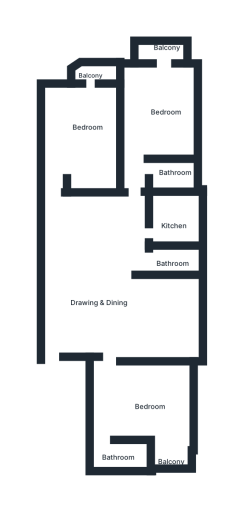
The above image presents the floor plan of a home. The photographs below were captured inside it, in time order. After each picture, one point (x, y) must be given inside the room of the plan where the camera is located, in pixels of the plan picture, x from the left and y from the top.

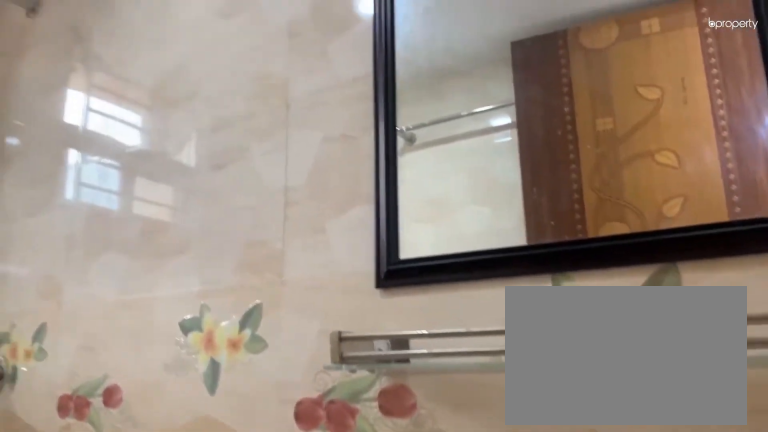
(171, 259)
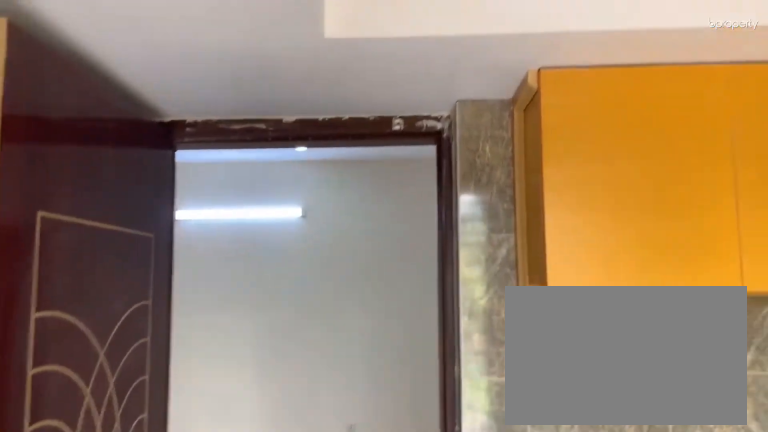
(174, 223)
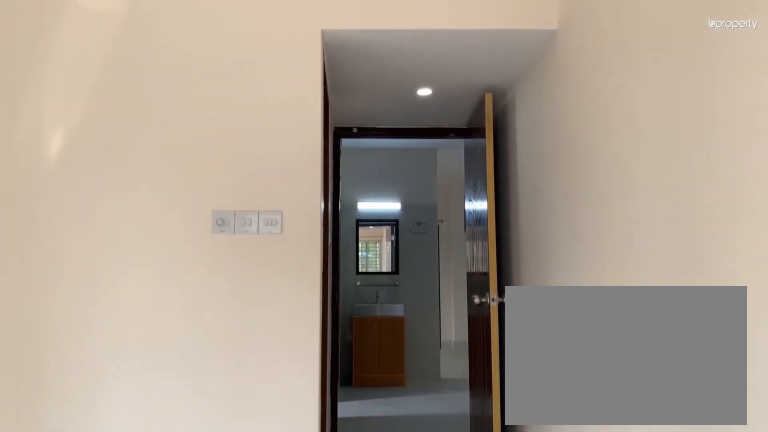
(164, 98)
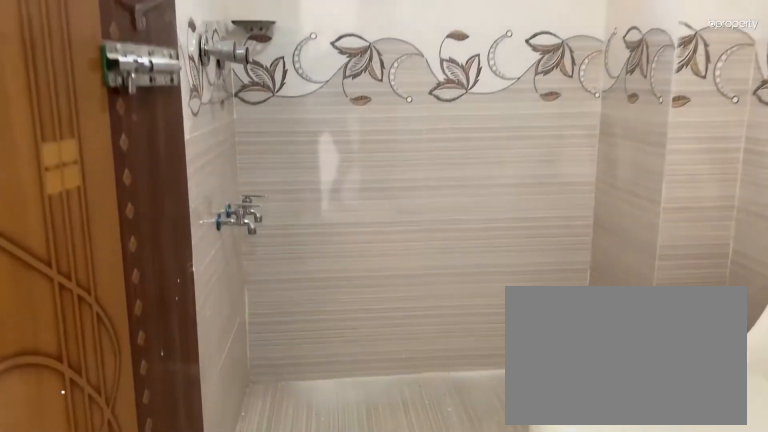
(165, 171)
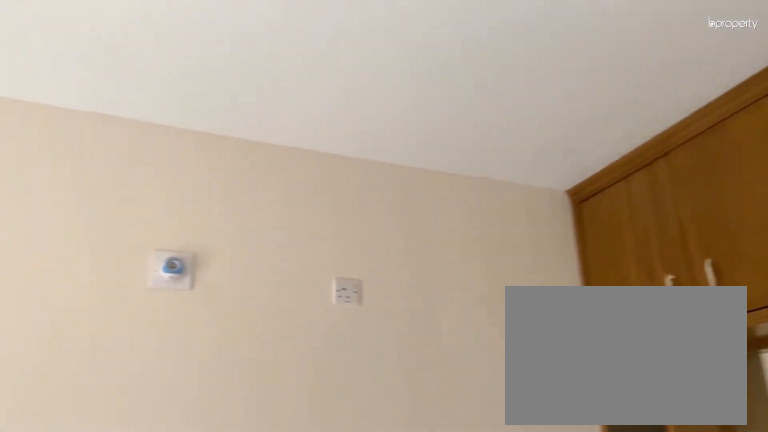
(87, 121)
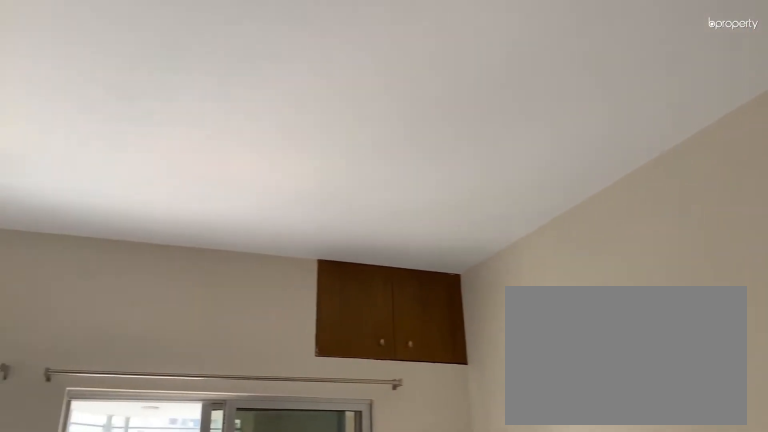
(87, 121)
